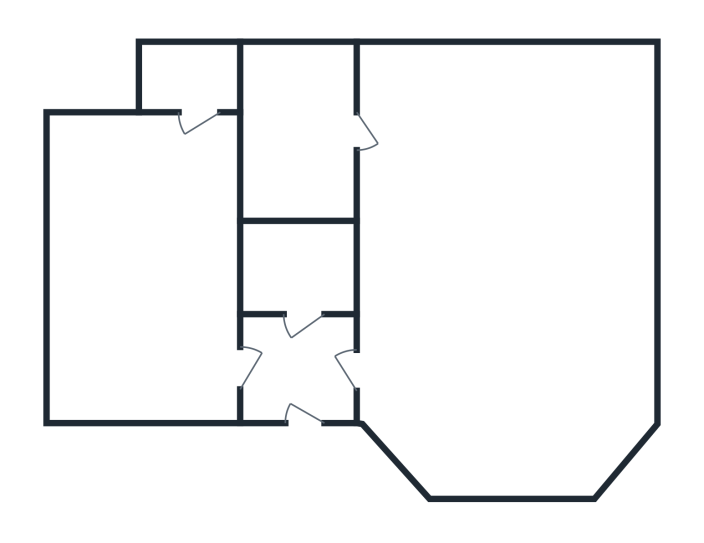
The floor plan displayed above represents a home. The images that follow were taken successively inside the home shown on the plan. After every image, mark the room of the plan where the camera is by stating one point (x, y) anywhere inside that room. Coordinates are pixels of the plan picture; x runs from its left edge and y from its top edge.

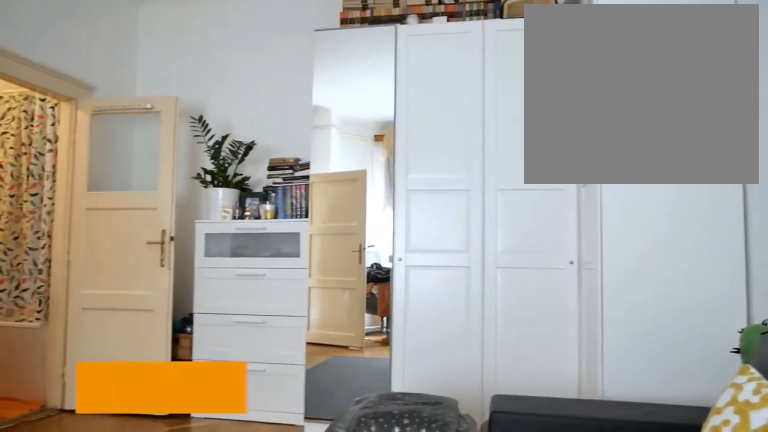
(437, 372)
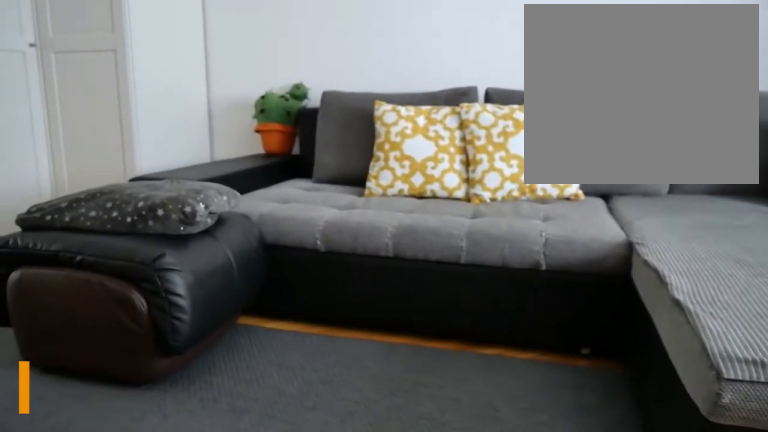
(436, 371)
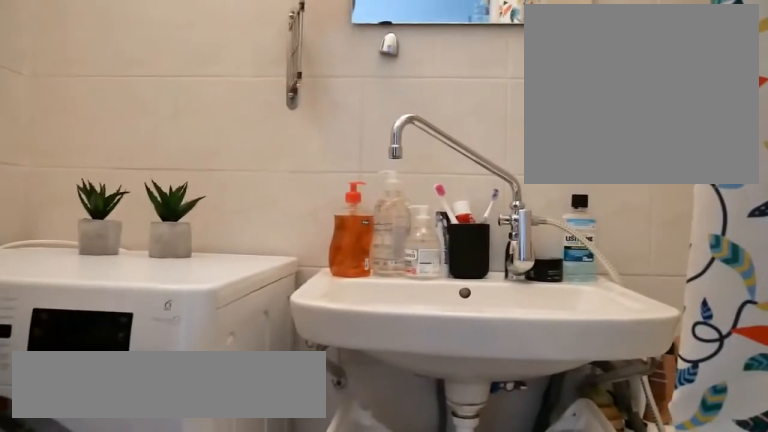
(338, 123)
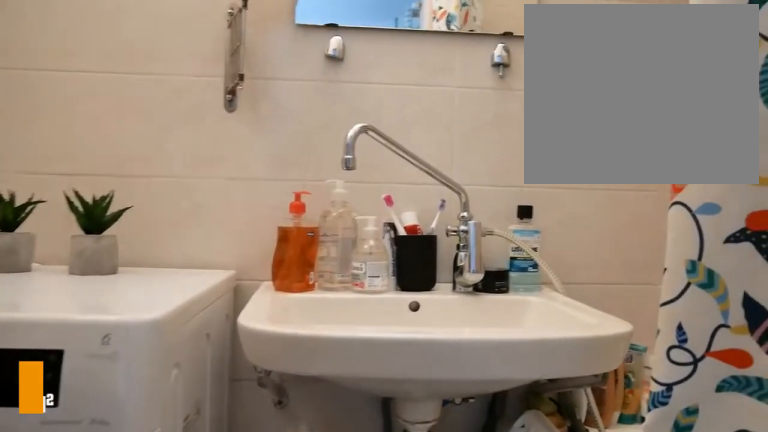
(338, 123)
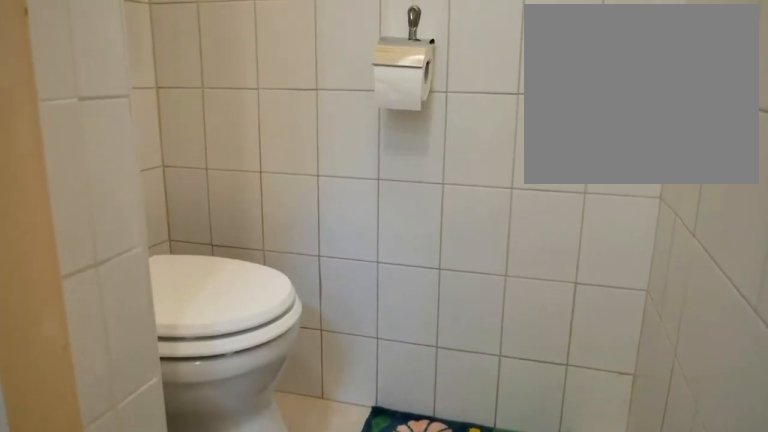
(302, 270)
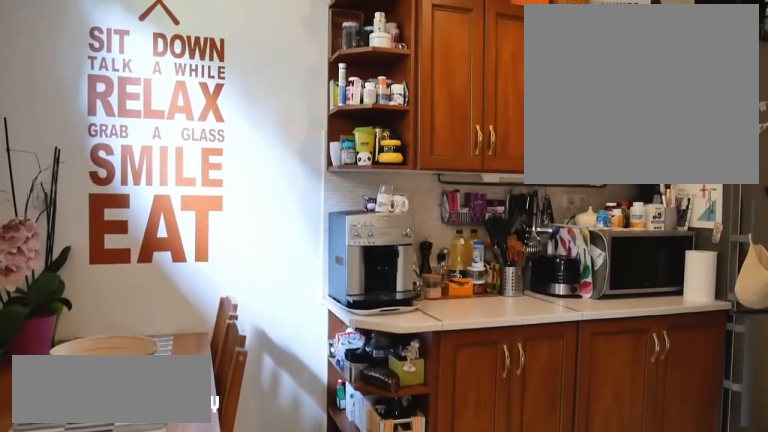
(161, 359)
